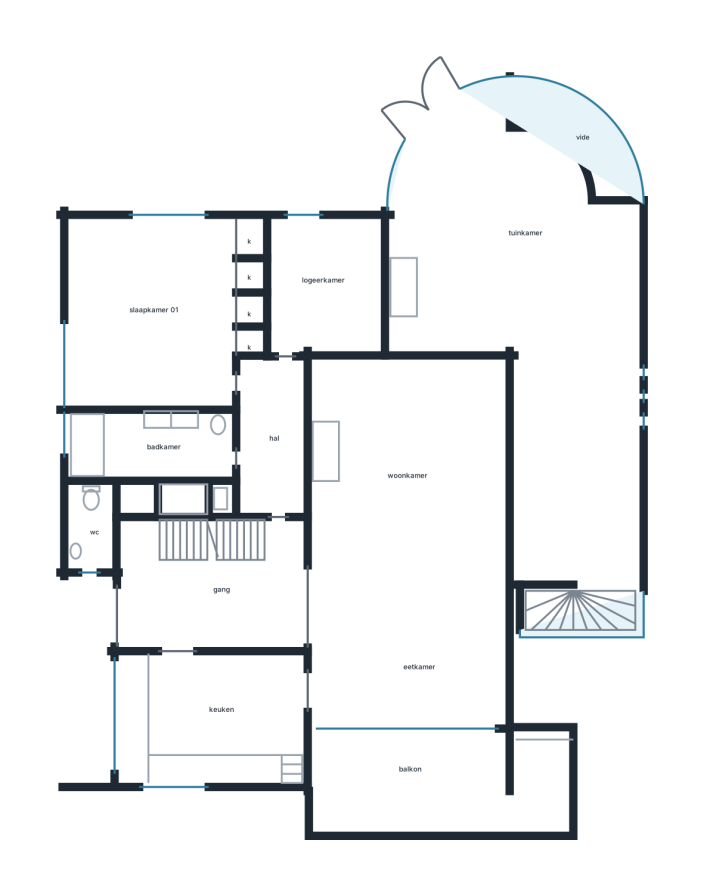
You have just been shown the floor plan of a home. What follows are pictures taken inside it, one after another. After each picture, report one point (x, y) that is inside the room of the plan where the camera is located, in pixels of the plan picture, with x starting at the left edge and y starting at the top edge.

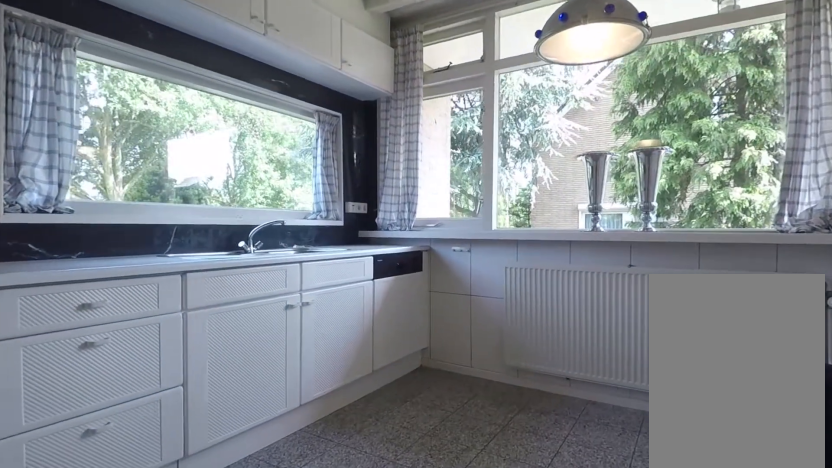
(208, 716)
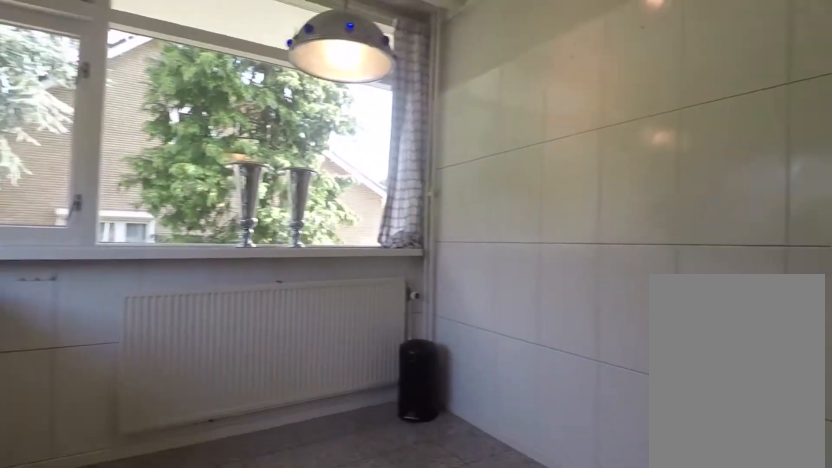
(208, 716)
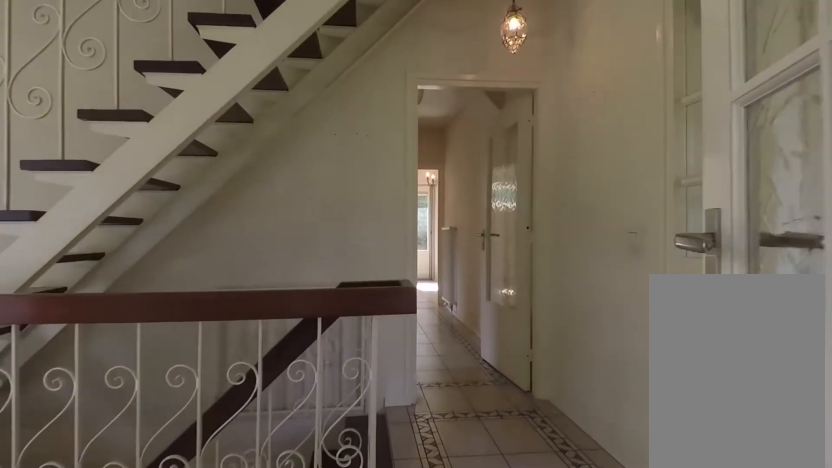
(210, 583)
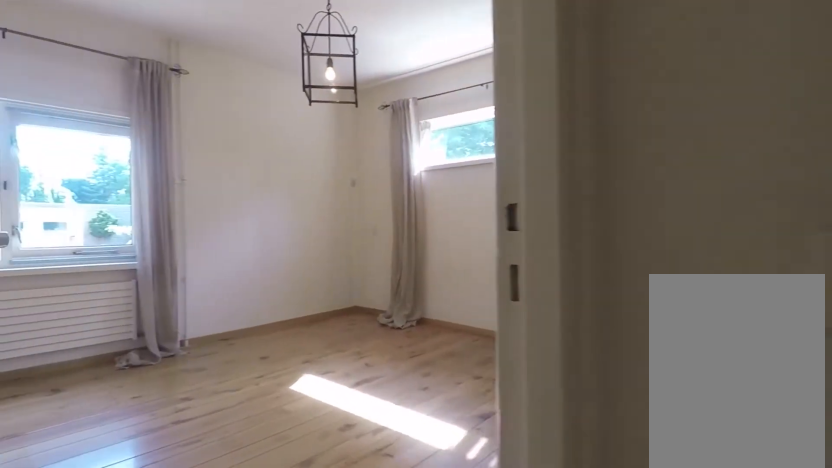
(270, 437)
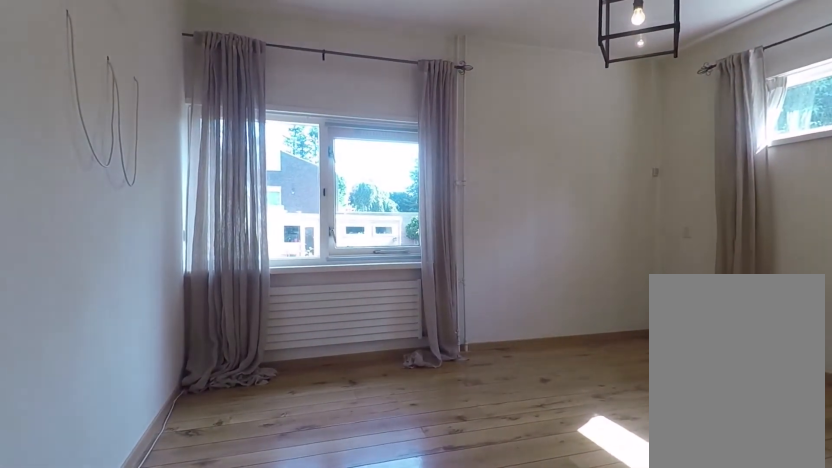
(152, 313)
